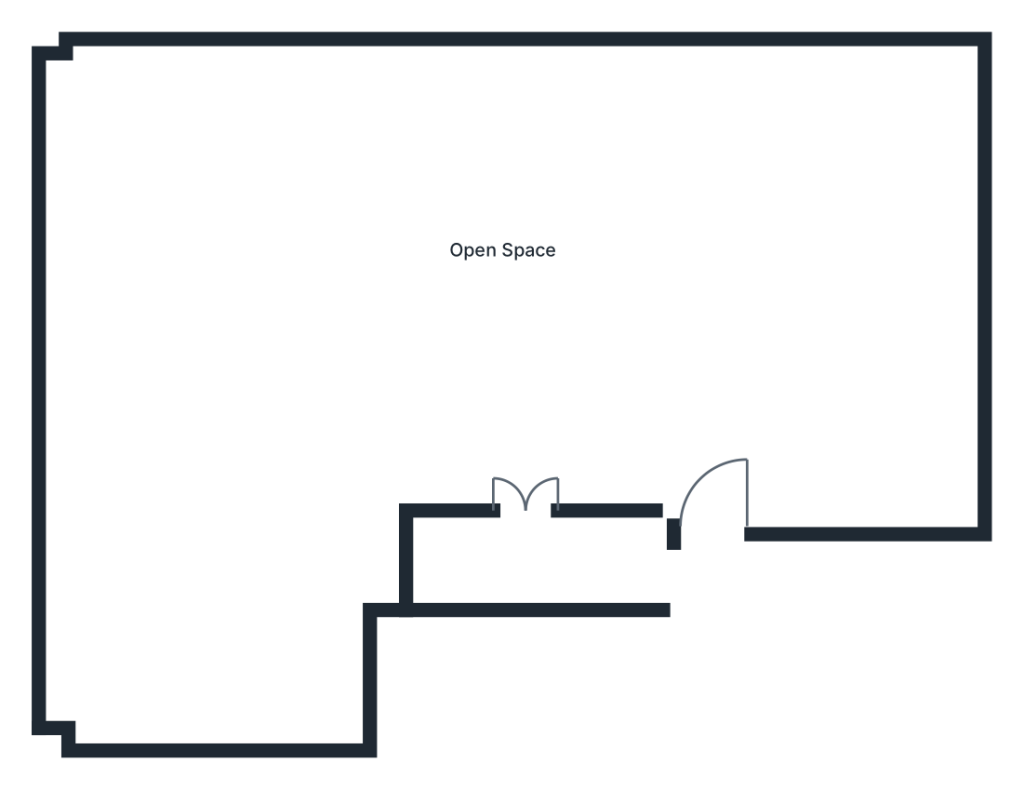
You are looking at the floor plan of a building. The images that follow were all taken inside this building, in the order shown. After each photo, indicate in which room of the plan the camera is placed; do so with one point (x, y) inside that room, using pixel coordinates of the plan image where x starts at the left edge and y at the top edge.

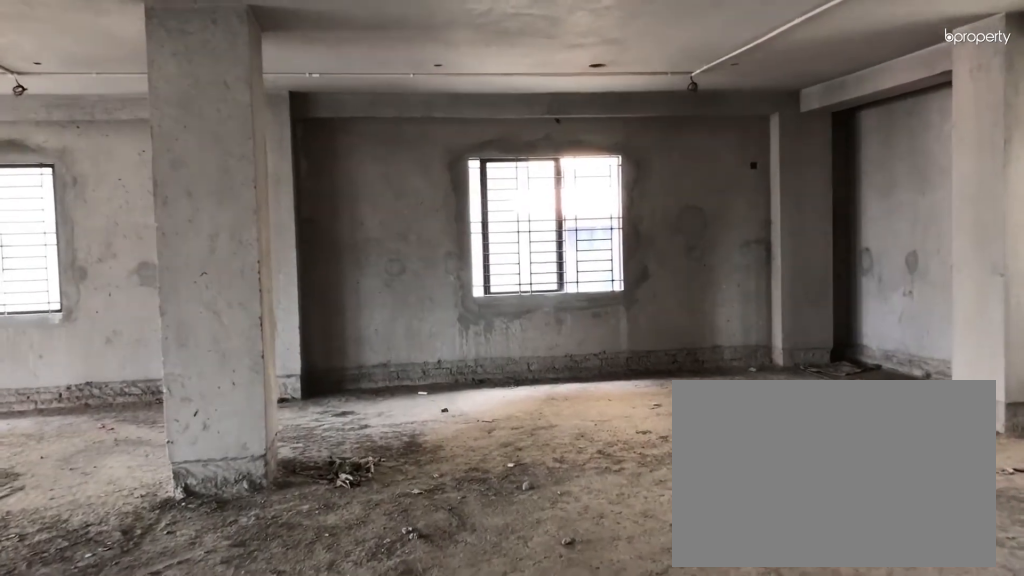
(688, 301)
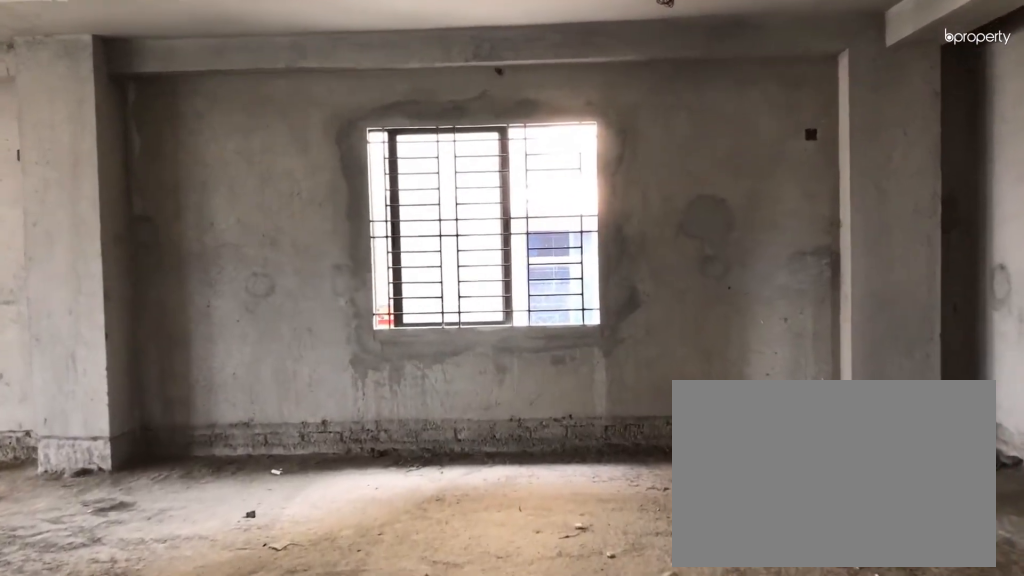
(519, 230)
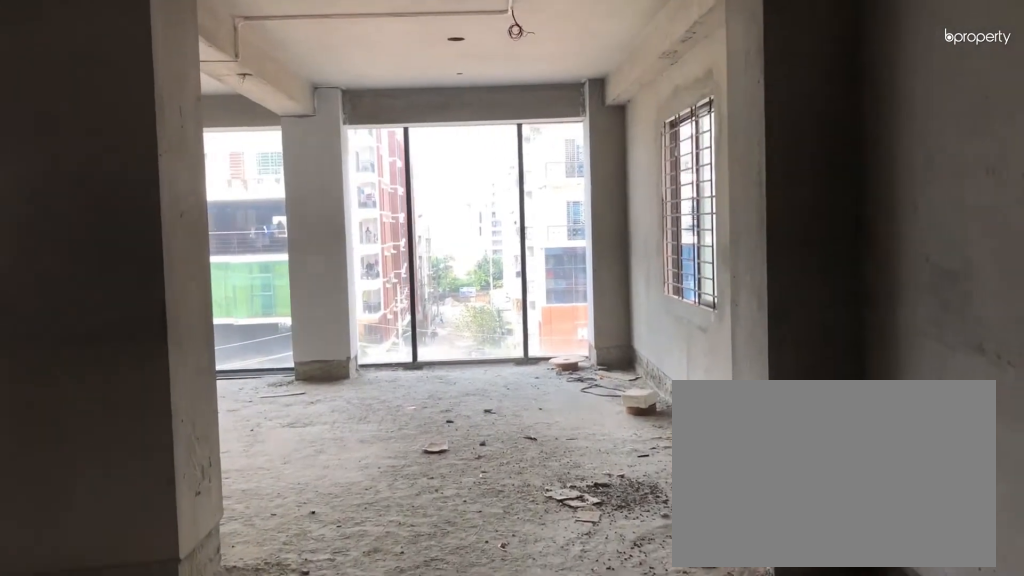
(519, 230)
